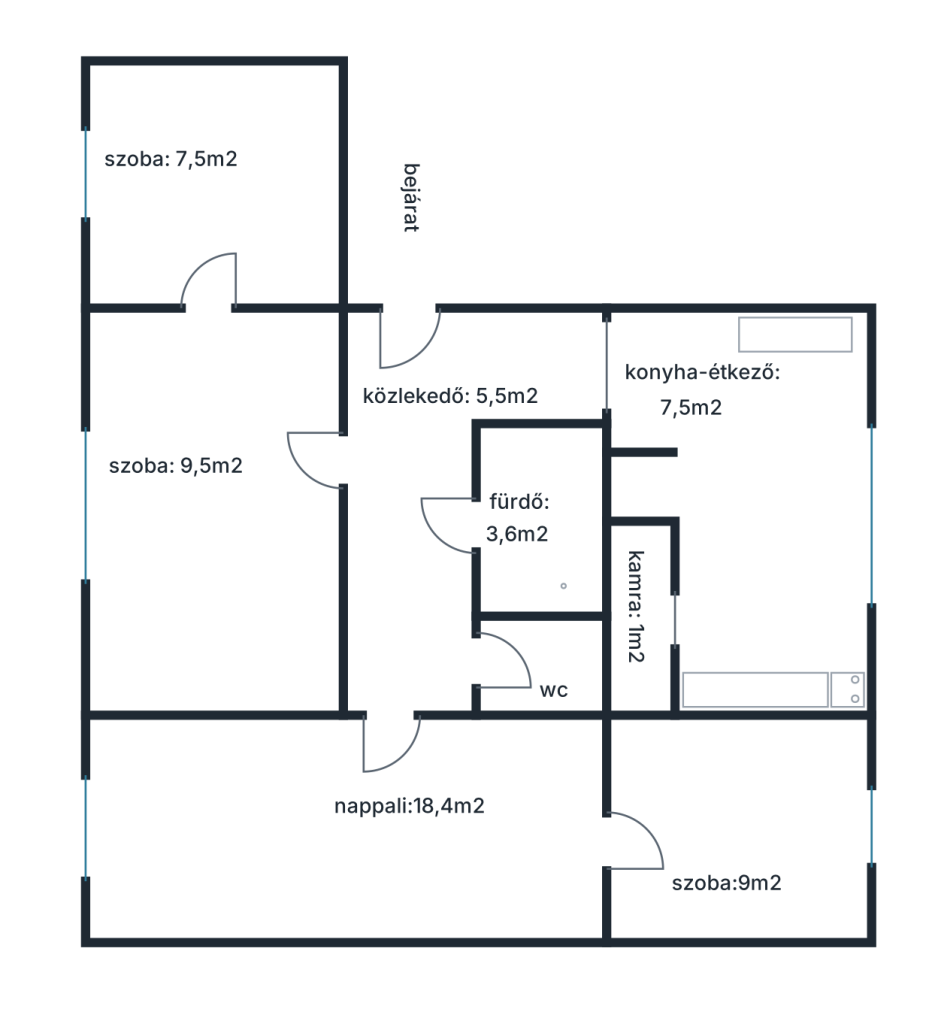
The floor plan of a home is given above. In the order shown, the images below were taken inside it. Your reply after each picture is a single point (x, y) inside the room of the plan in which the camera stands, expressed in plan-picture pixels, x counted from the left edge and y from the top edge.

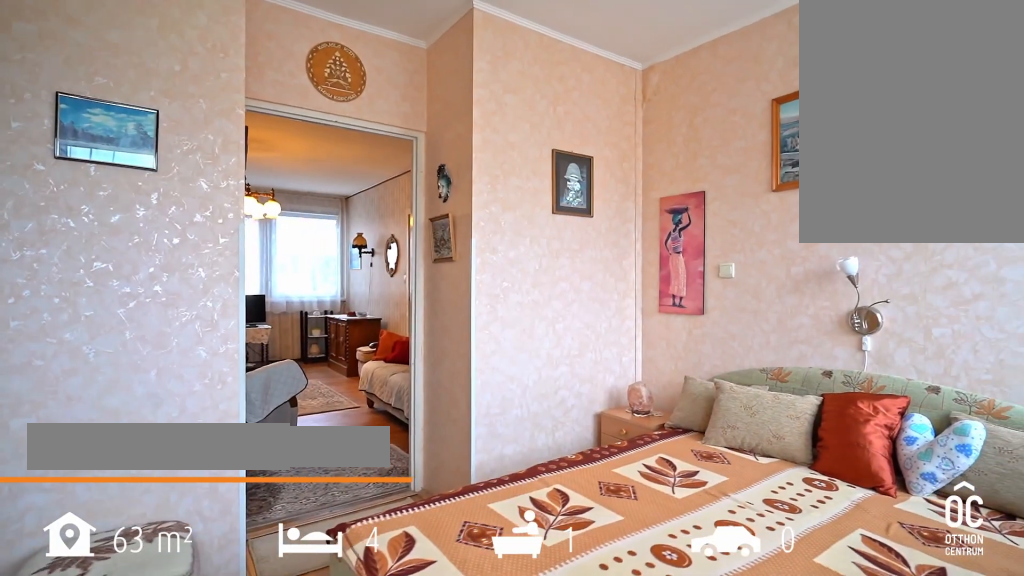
(730, 823)
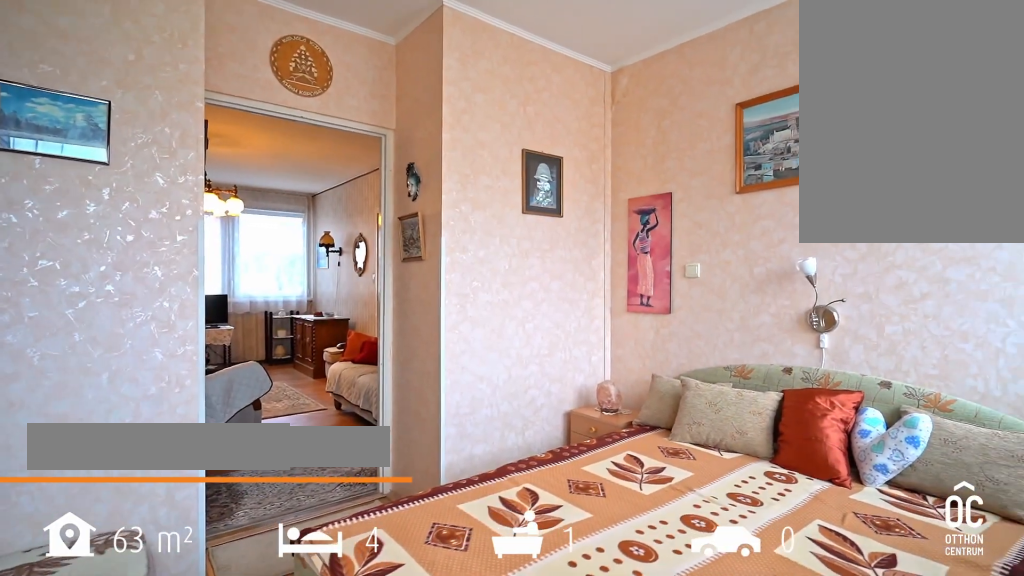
(730, 823)
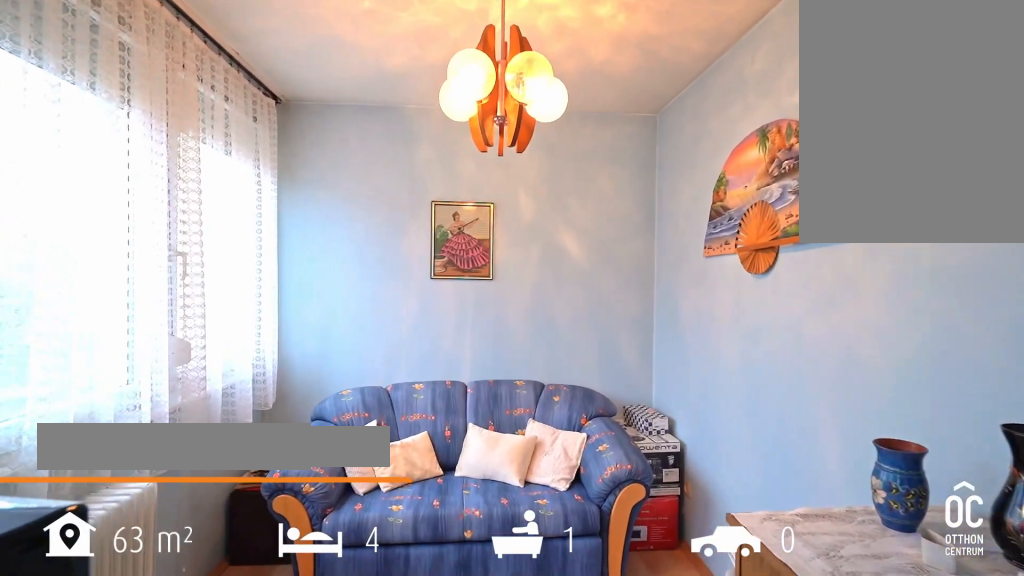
(211, 184)
